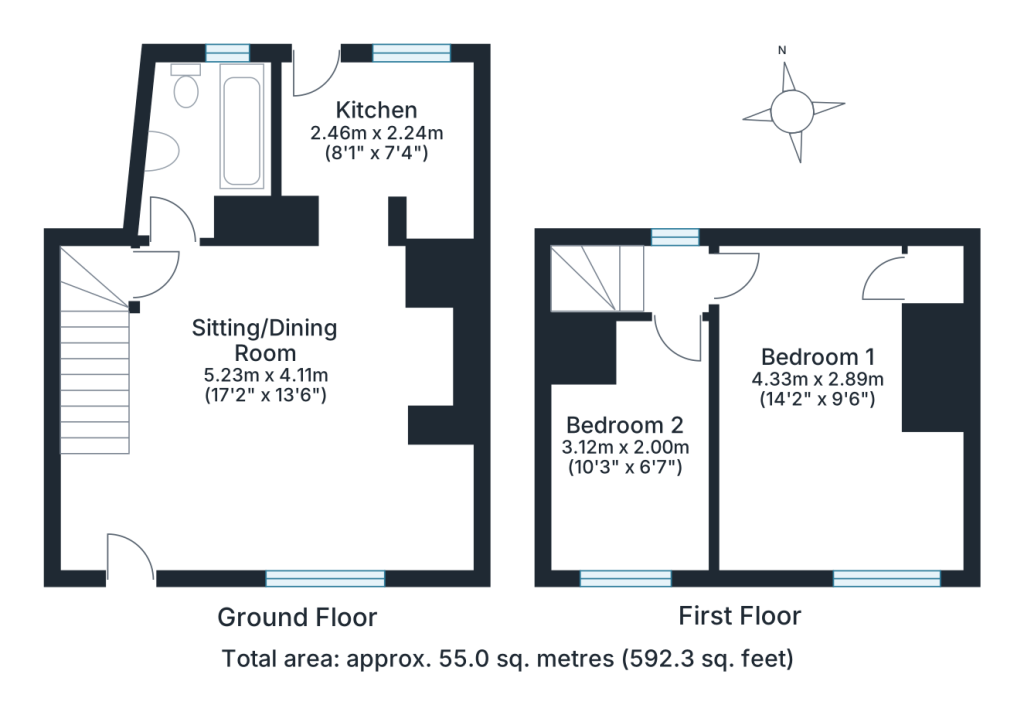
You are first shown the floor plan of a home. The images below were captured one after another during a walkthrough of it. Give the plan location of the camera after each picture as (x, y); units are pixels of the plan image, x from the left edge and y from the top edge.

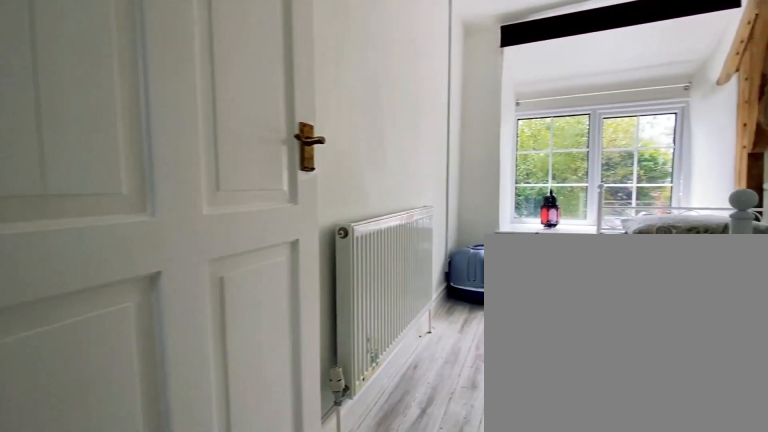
(660, 377)
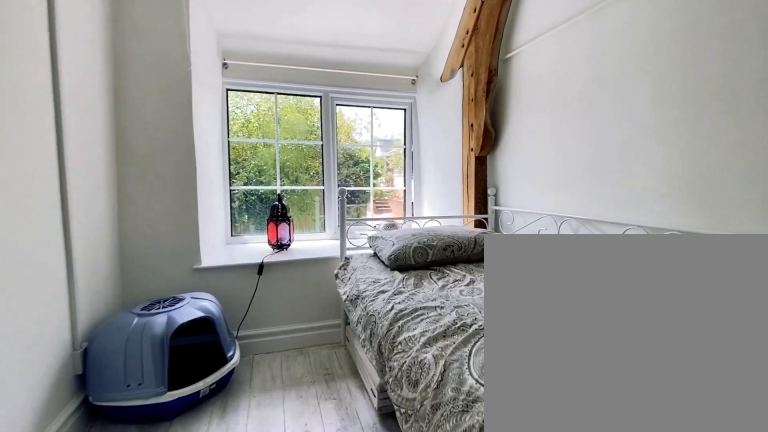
(638, 471)
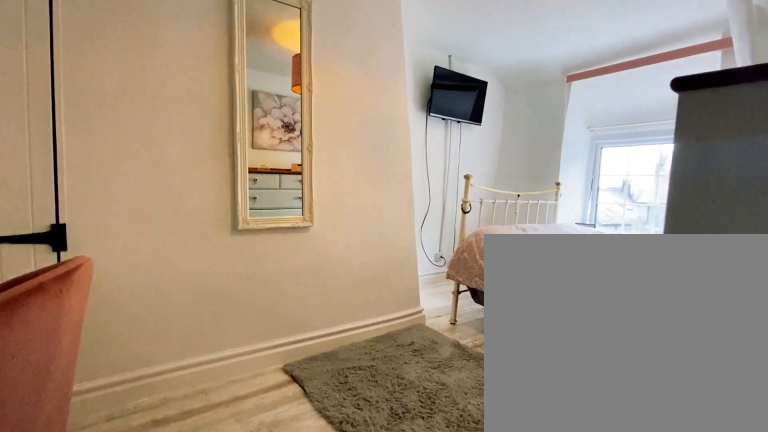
(761, 359)
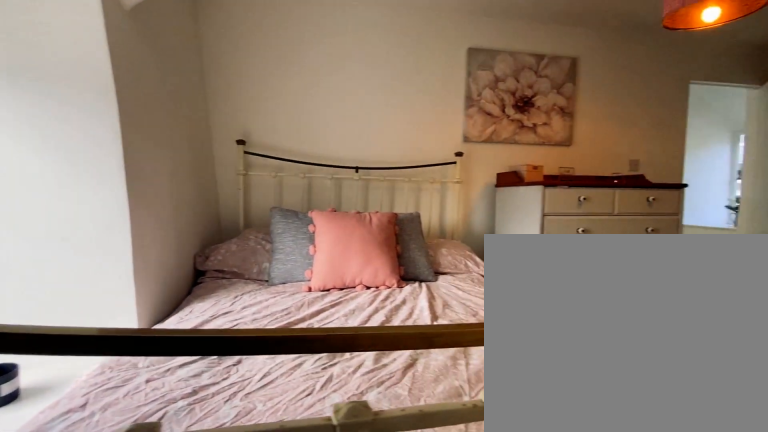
(820, 445)
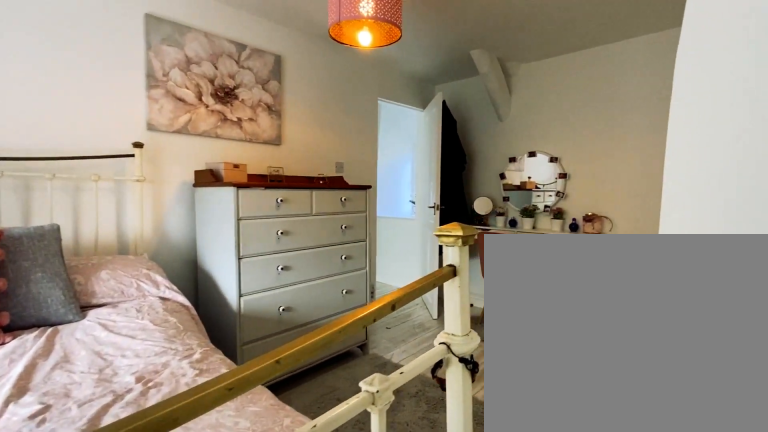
(820, 445)
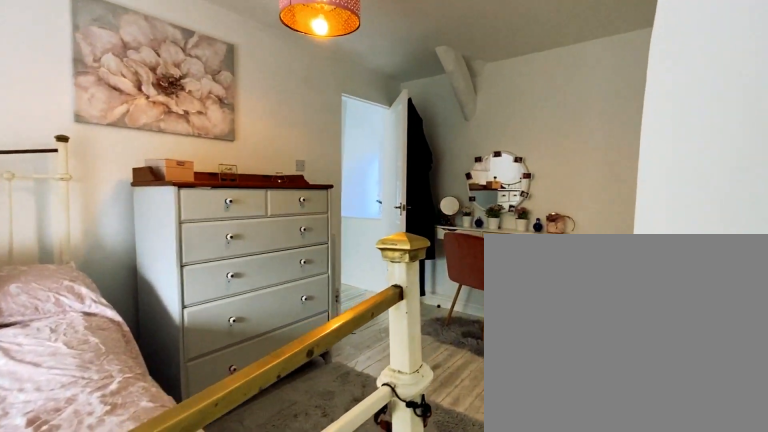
(820, 445)
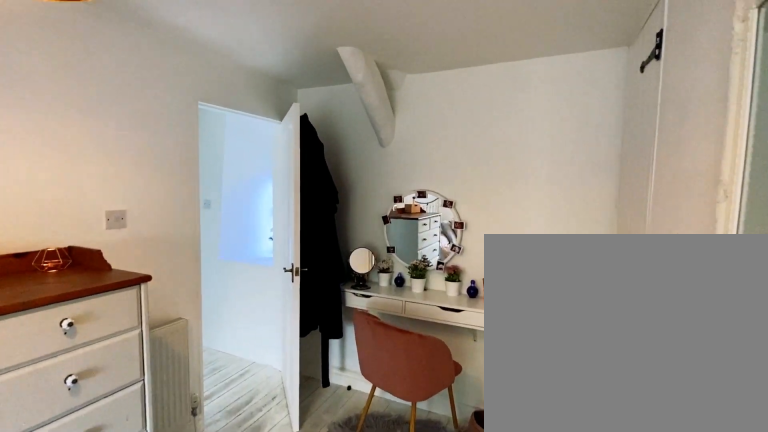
(820, 446)
